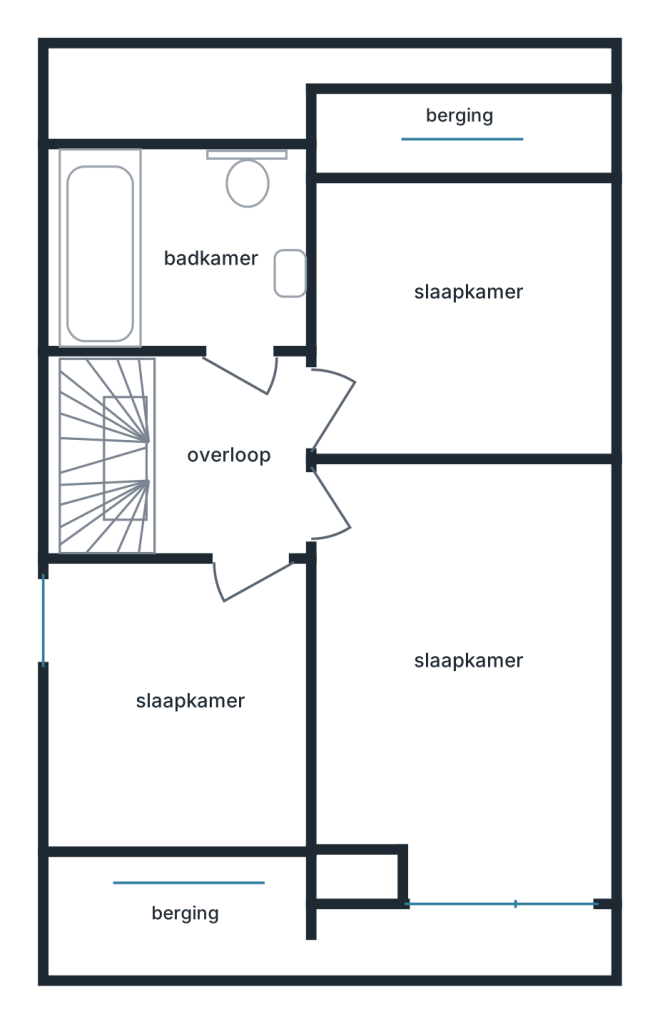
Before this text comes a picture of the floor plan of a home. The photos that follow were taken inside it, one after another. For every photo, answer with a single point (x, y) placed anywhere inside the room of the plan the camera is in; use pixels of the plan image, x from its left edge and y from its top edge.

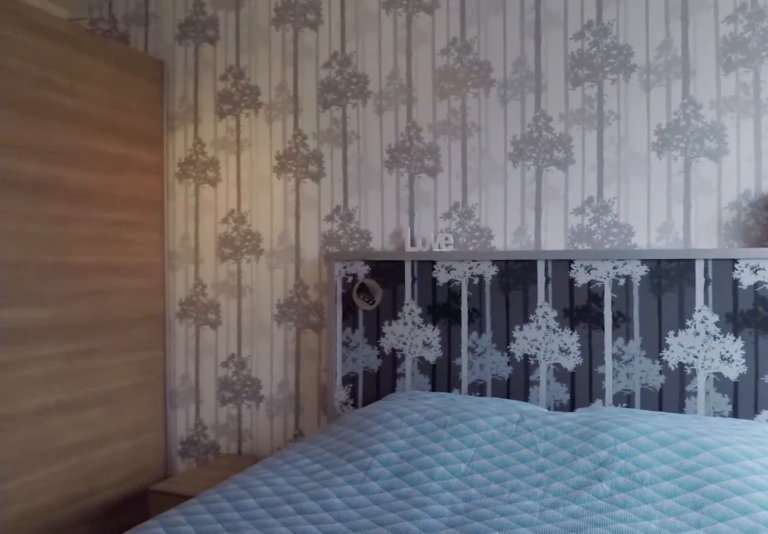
(462, 676)
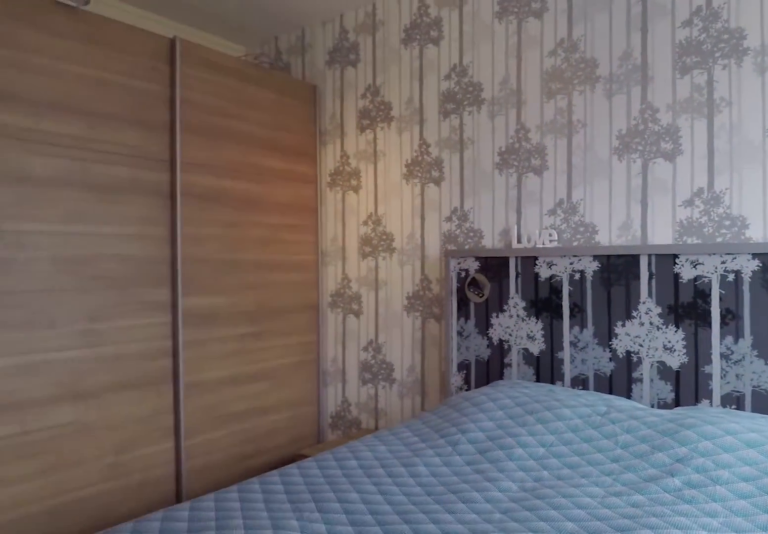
(462, 676)
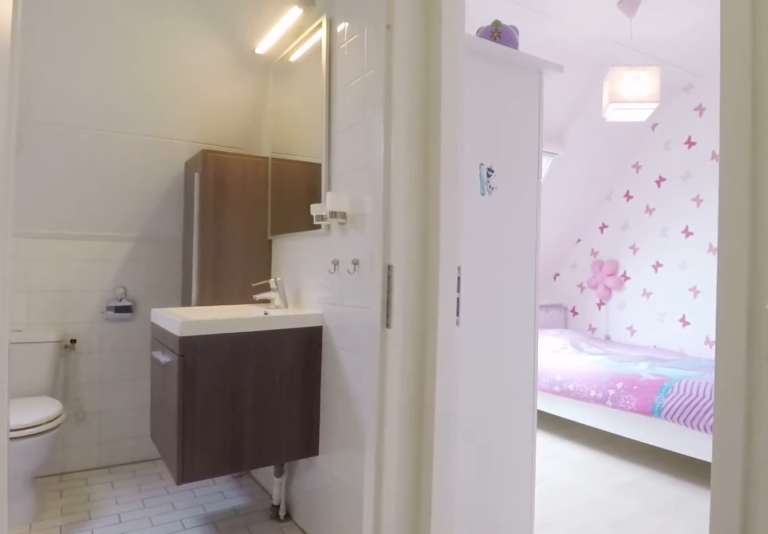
(230, 456)
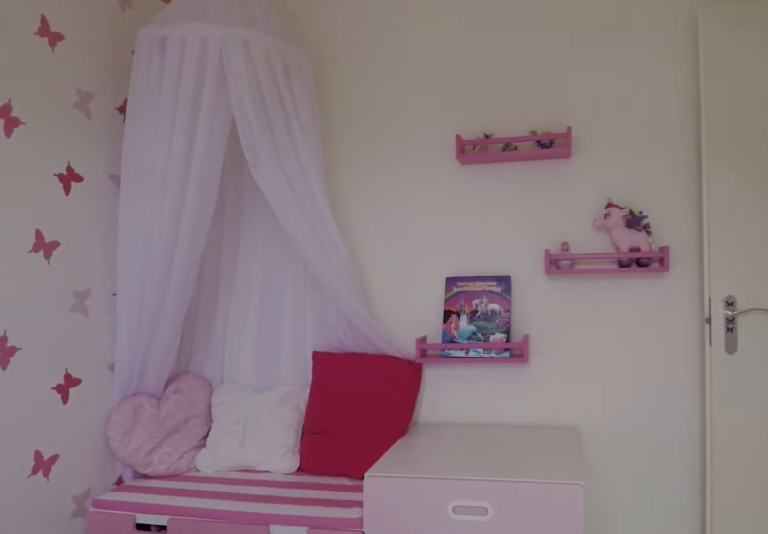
(459, 314)
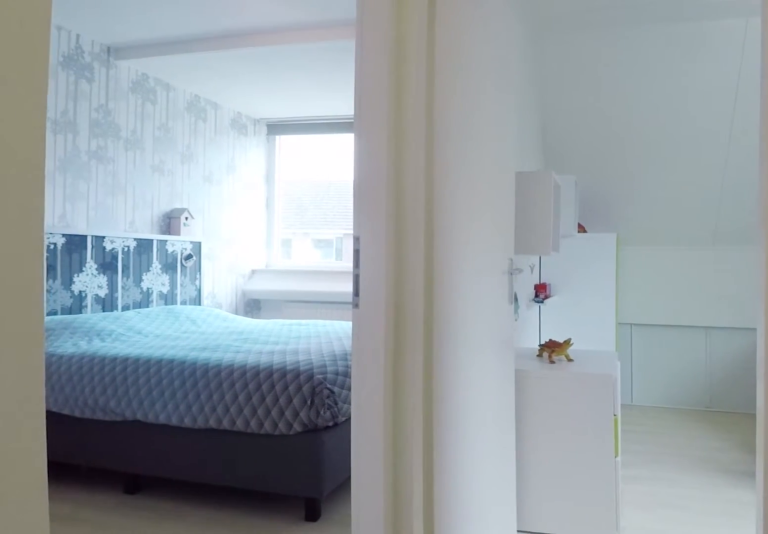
(230, 456)
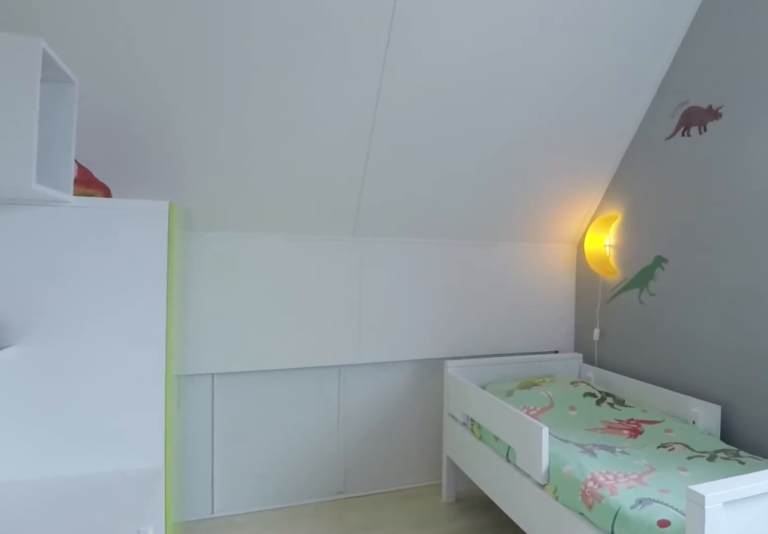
(184, 707)
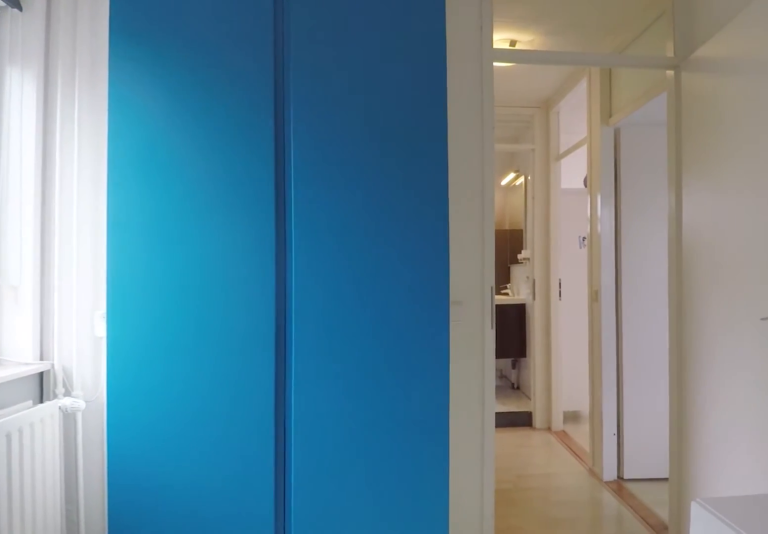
(184, 707)
